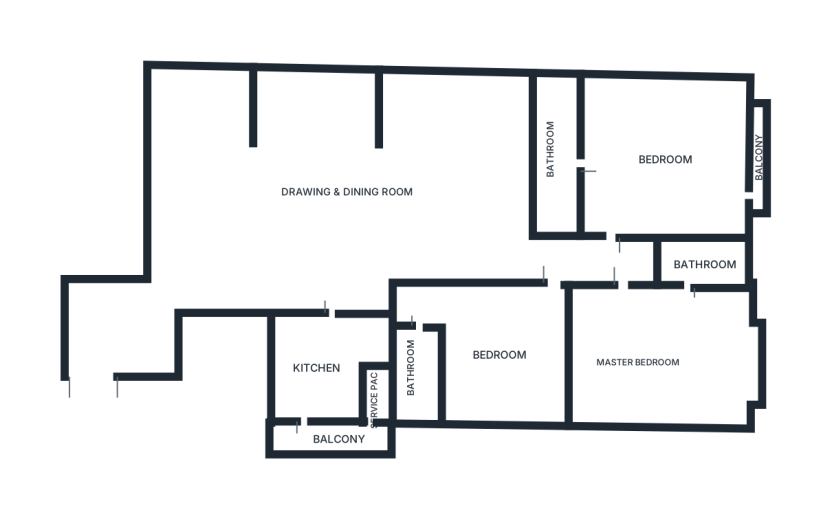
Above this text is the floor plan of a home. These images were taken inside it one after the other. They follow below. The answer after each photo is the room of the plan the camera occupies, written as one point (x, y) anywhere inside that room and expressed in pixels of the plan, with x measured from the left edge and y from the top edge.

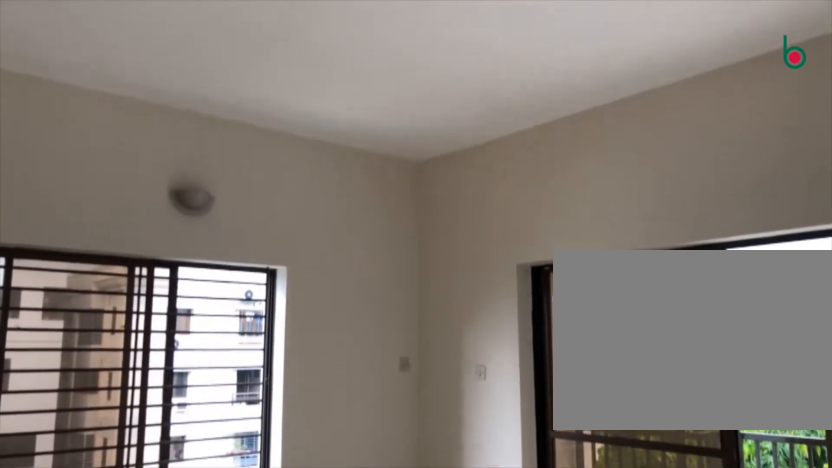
(667, 168)
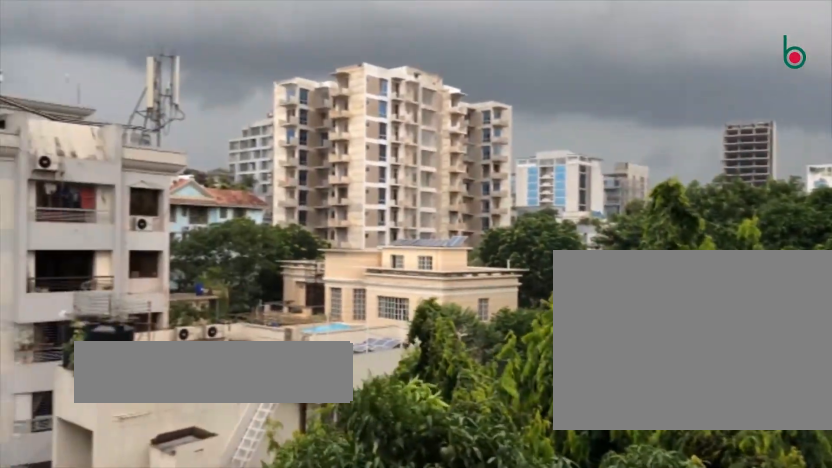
(756, 159)
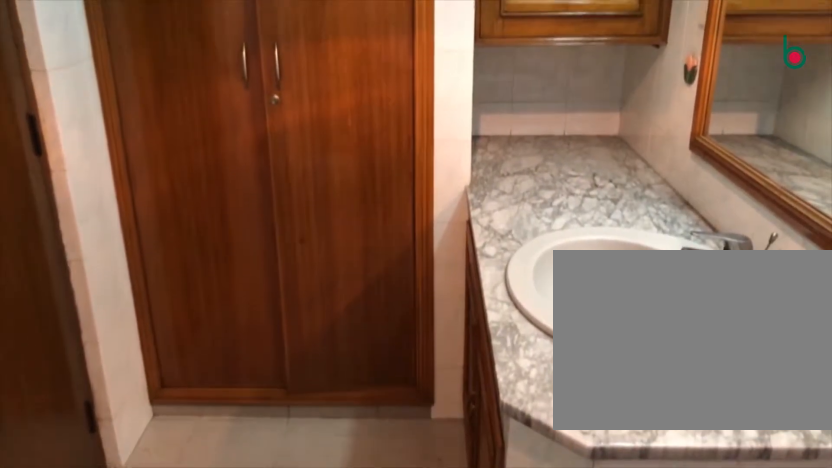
(556, 164)
